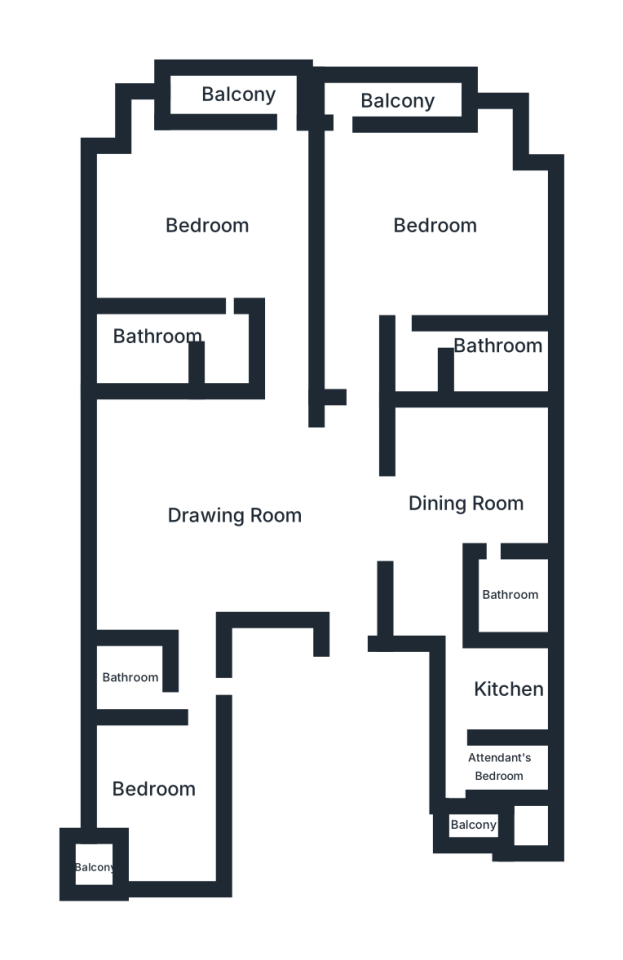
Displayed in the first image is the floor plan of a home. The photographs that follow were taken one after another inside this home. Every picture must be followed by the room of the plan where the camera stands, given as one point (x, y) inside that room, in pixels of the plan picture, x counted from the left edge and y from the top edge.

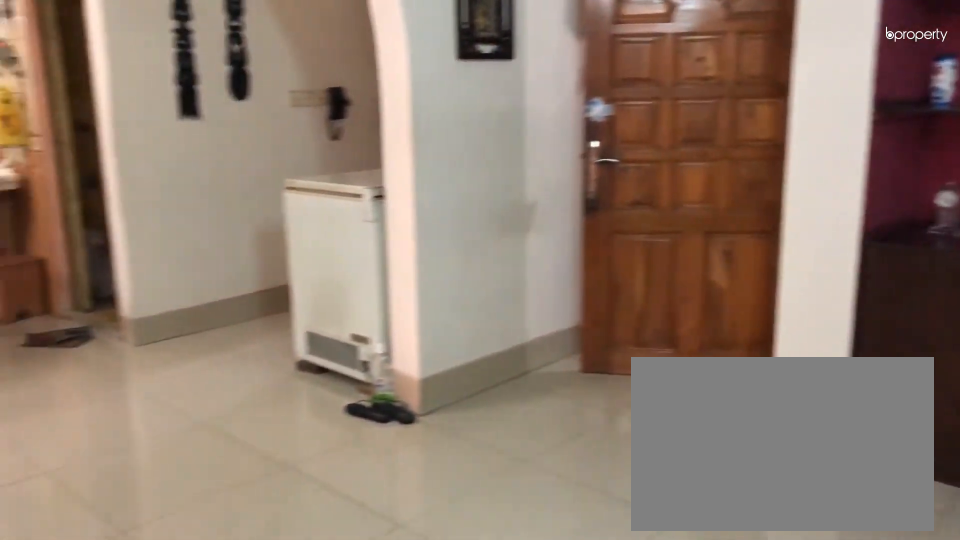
(237, 523)
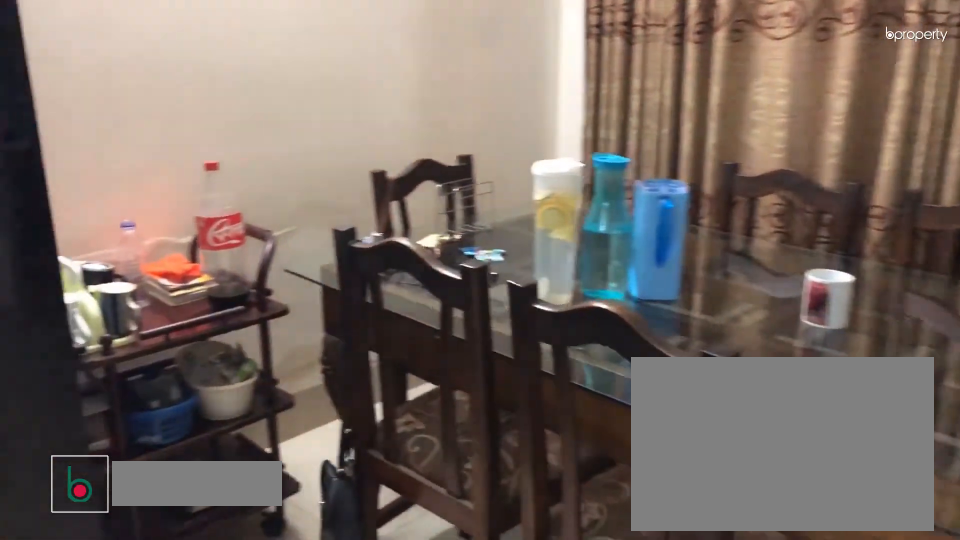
(469, 504)
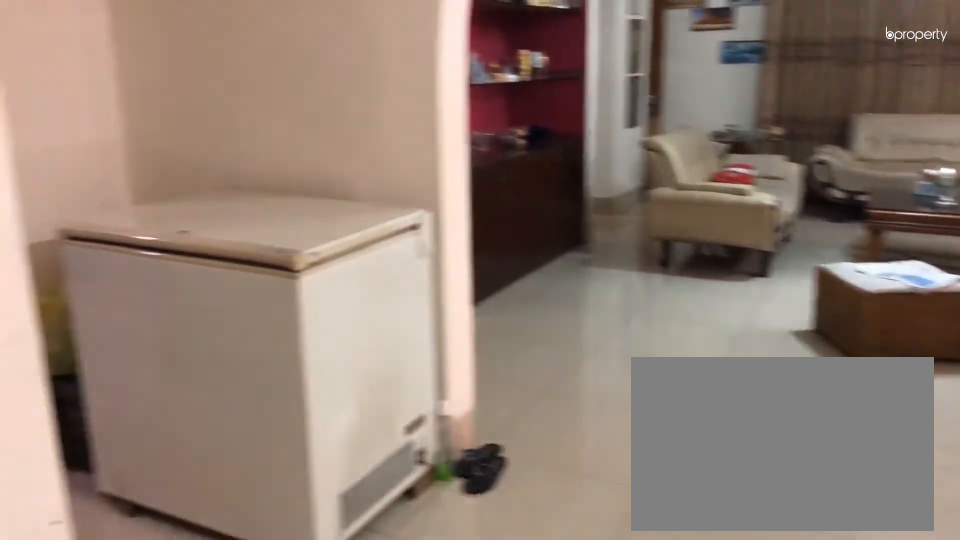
(469, 504)
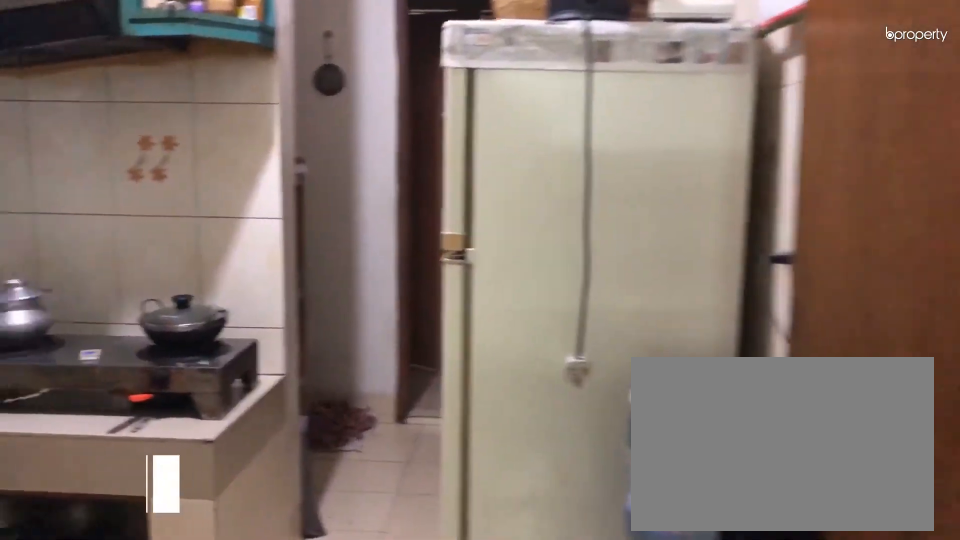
(497, 683)
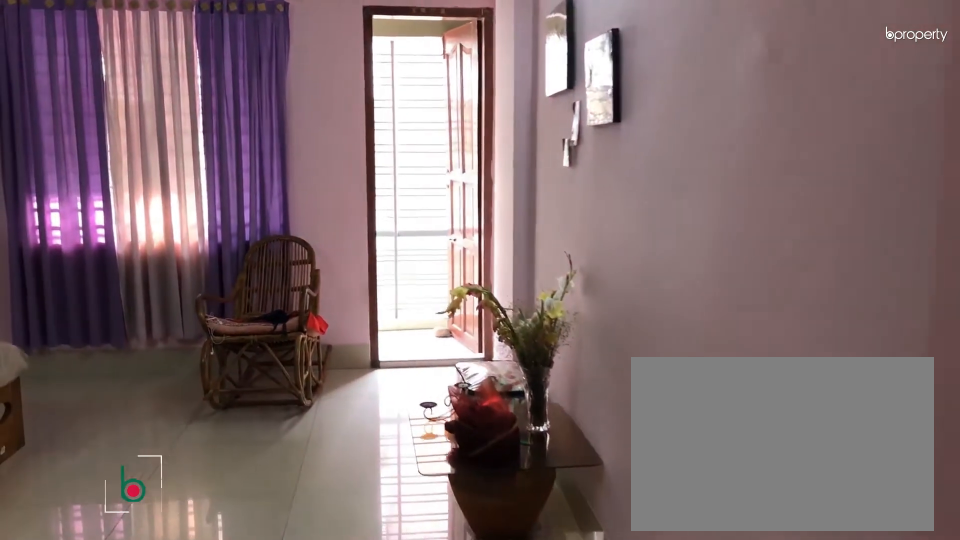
(209, 228)
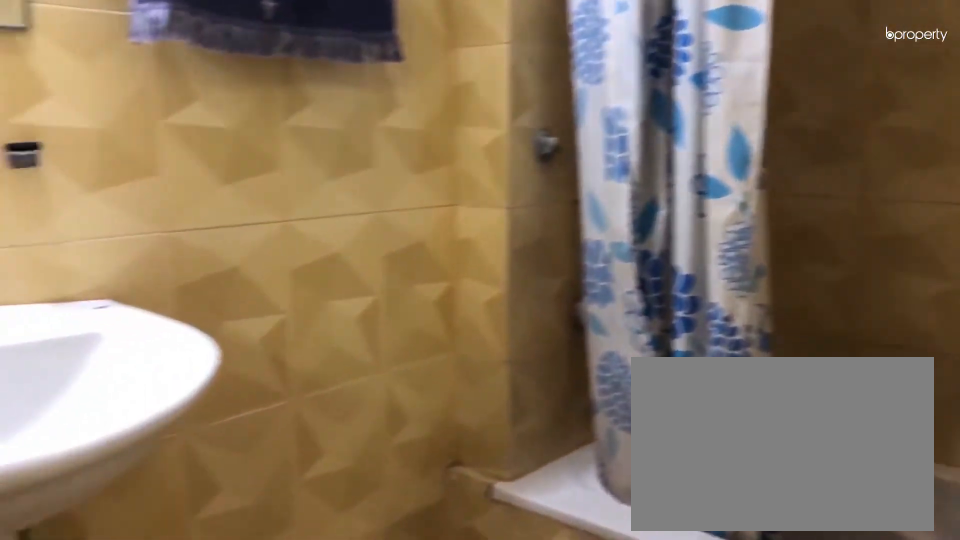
(159, 350)
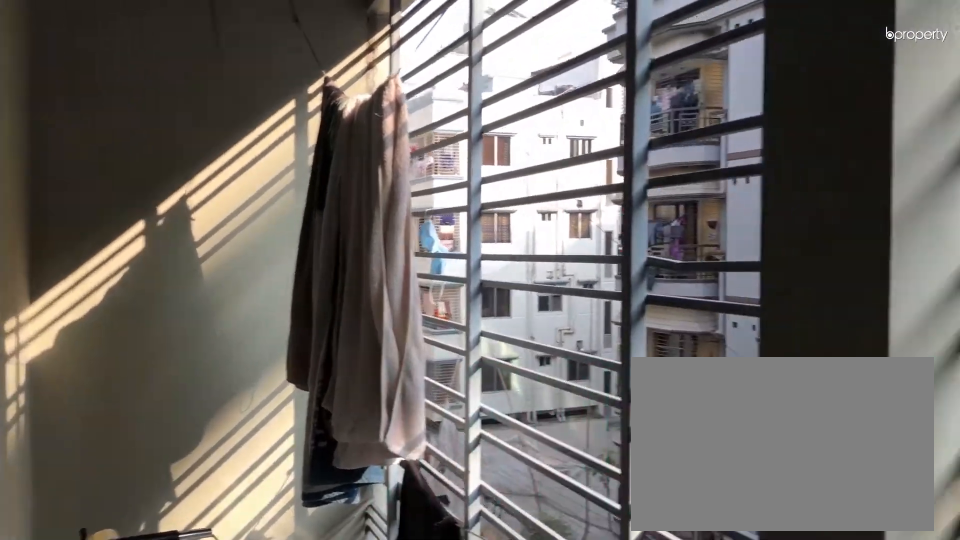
(243, 97)
